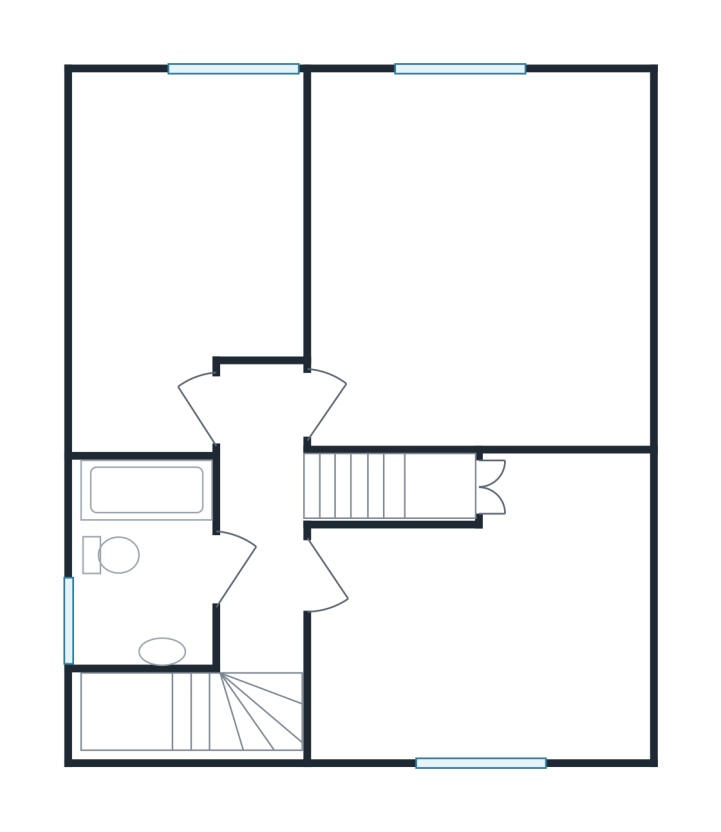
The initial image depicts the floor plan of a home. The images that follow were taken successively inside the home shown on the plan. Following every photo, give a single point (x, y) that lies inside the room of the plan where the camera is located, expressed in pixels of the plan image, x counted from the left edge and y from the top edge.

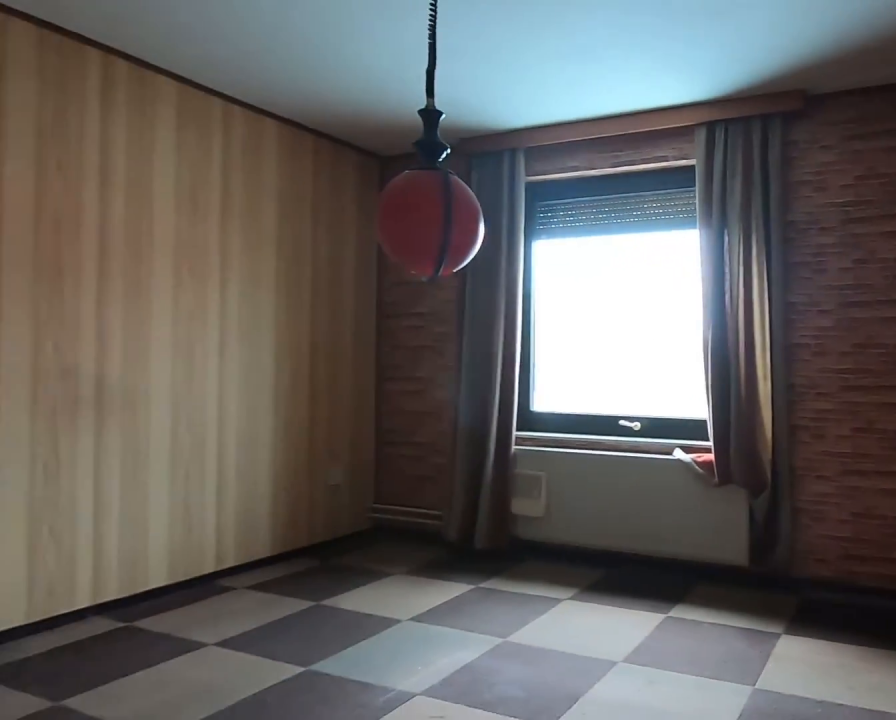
(489, 618)
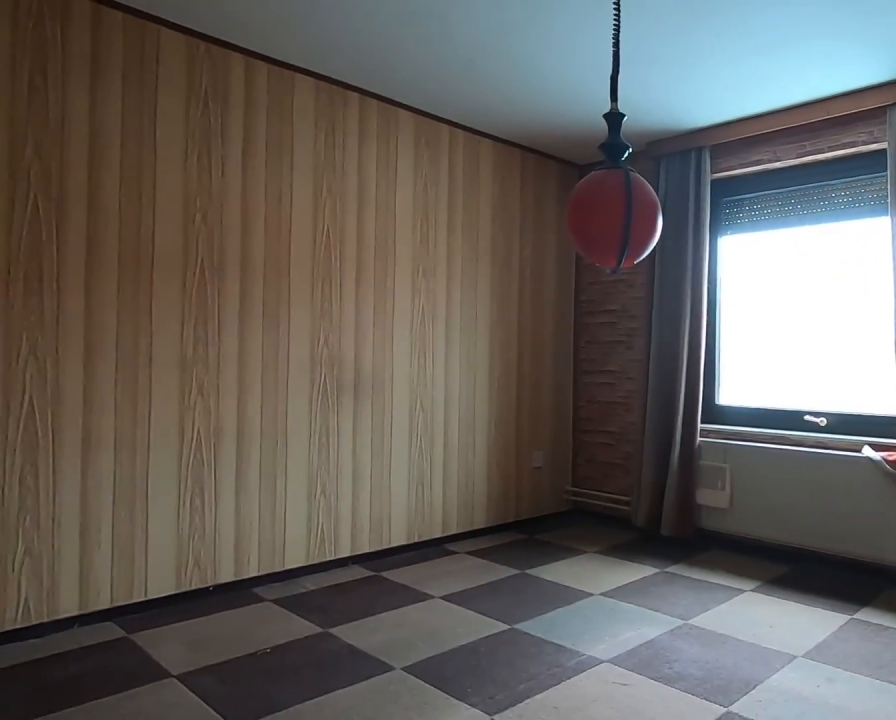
(489, 618)
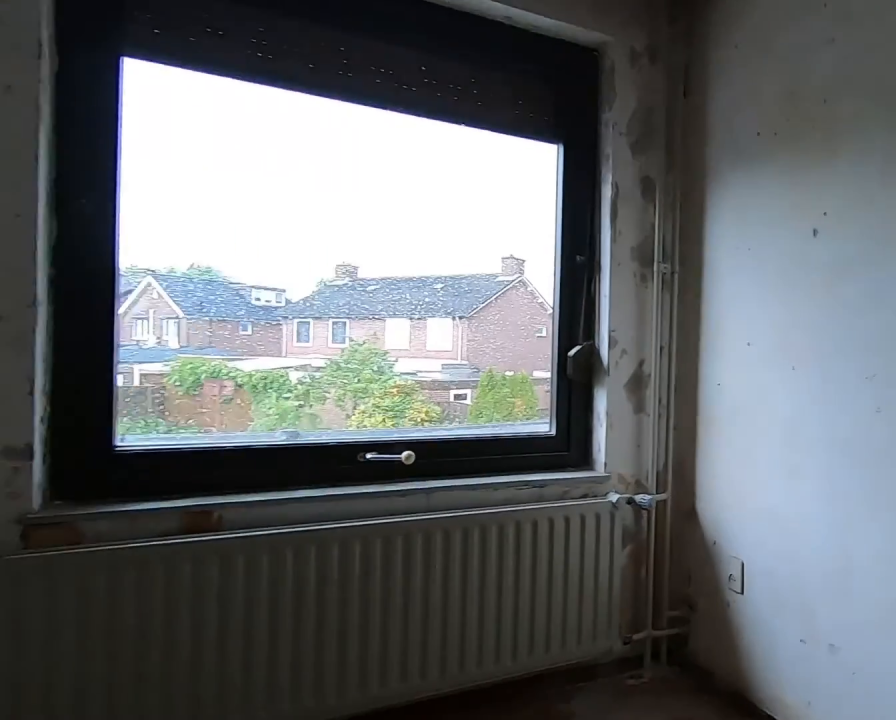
(195, 394)
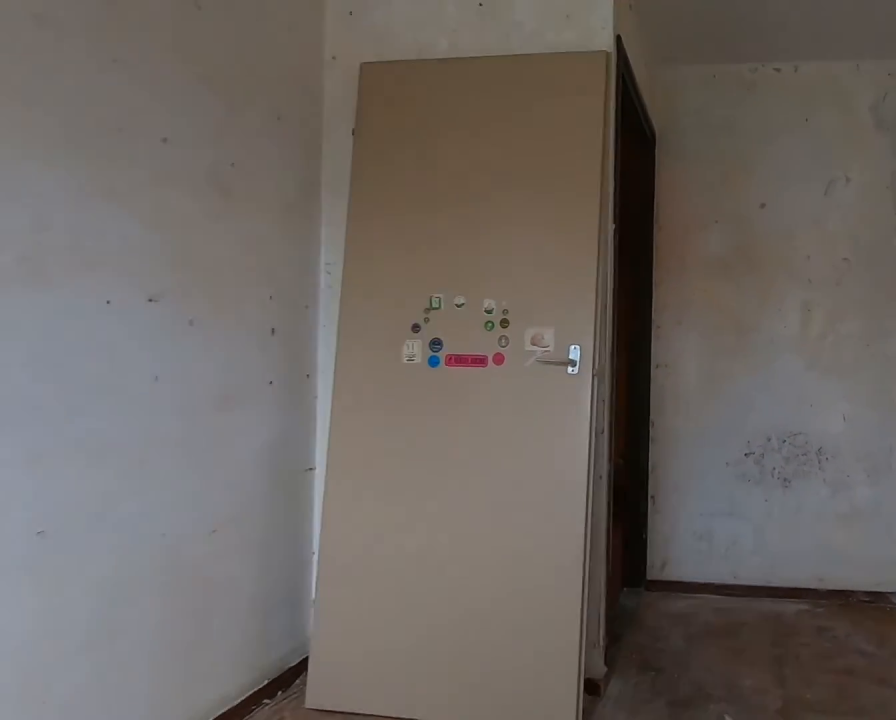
(195, 394)
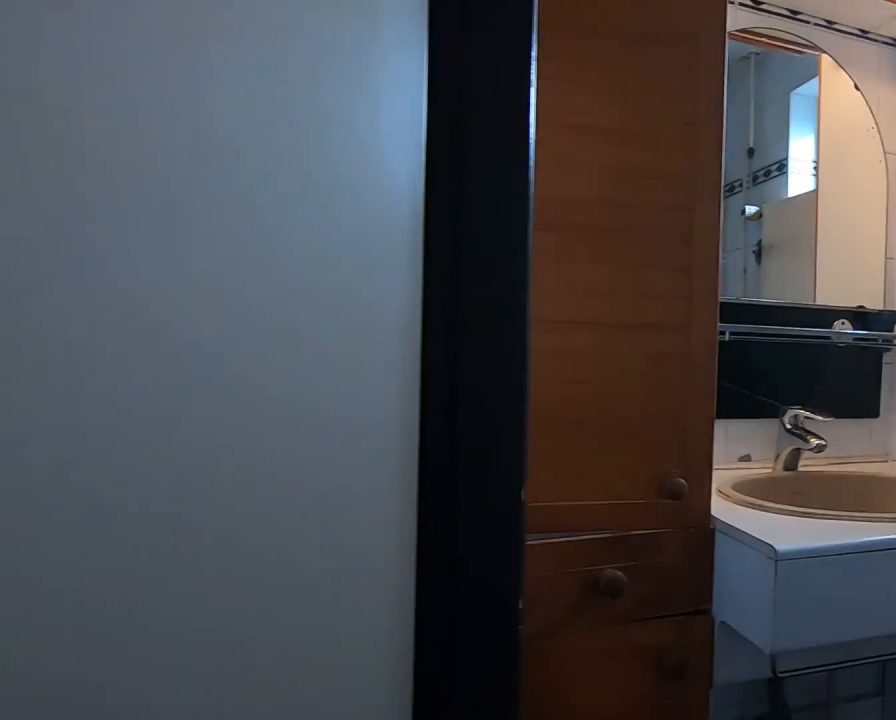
(262, 518)
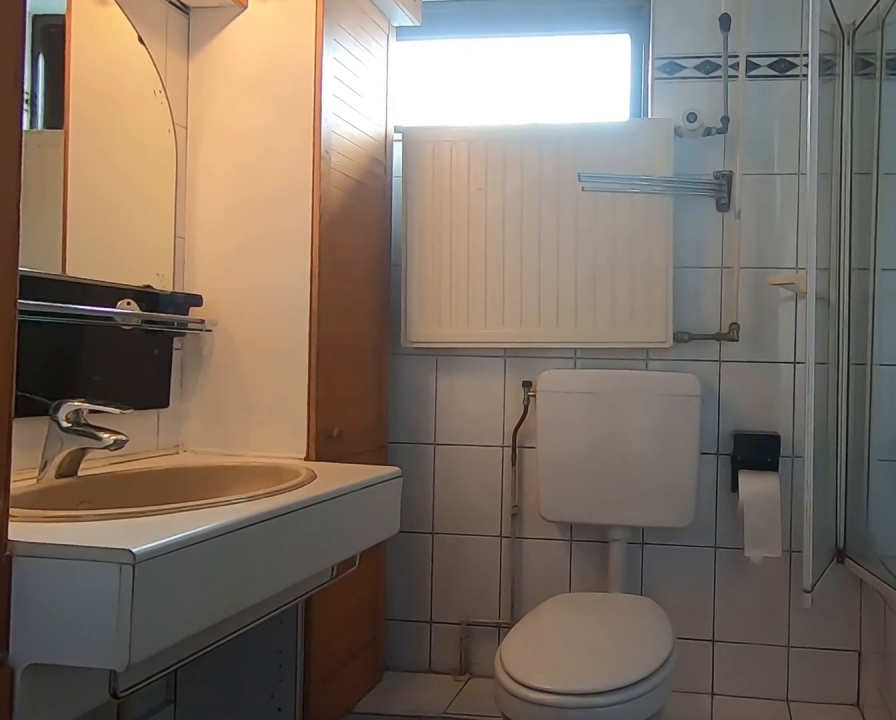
(146, 562)
